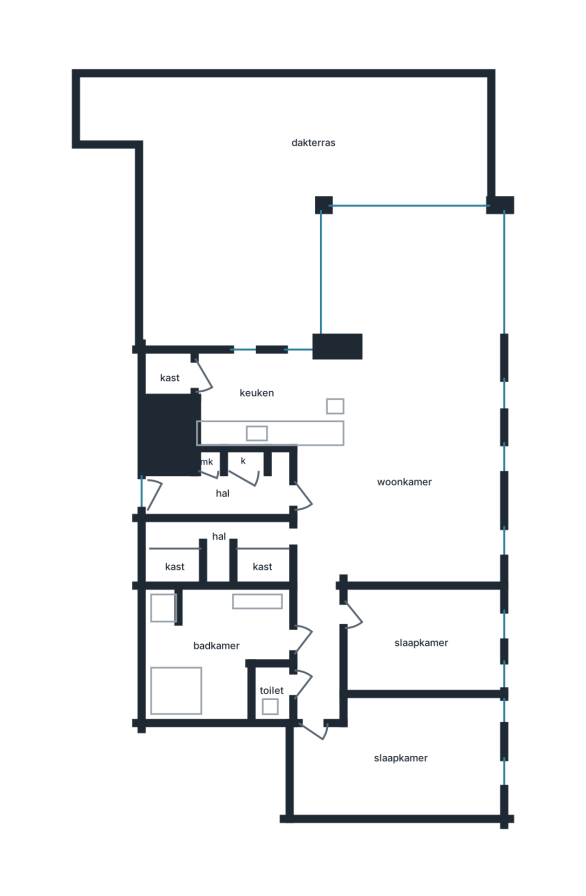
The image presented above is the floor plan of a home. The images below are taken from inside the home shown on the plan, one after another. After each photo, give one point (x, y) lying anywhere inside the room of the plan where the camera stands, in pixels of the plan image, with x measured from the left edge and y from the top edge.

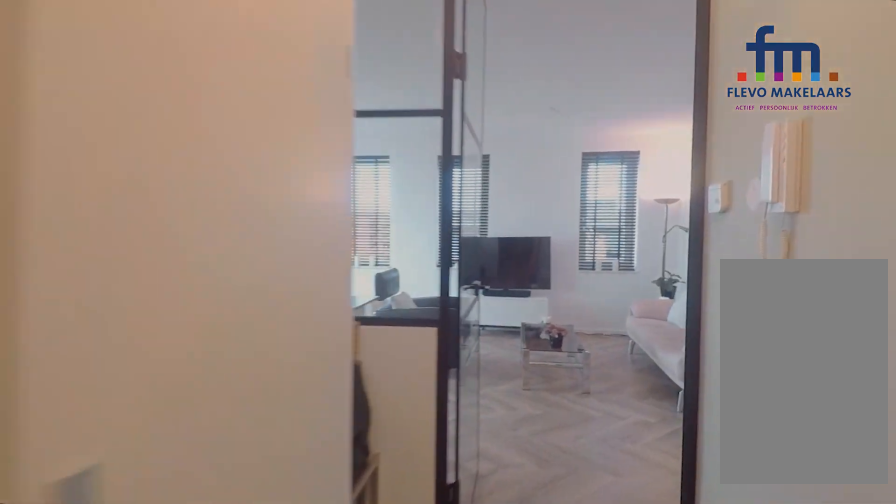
(222, 492)
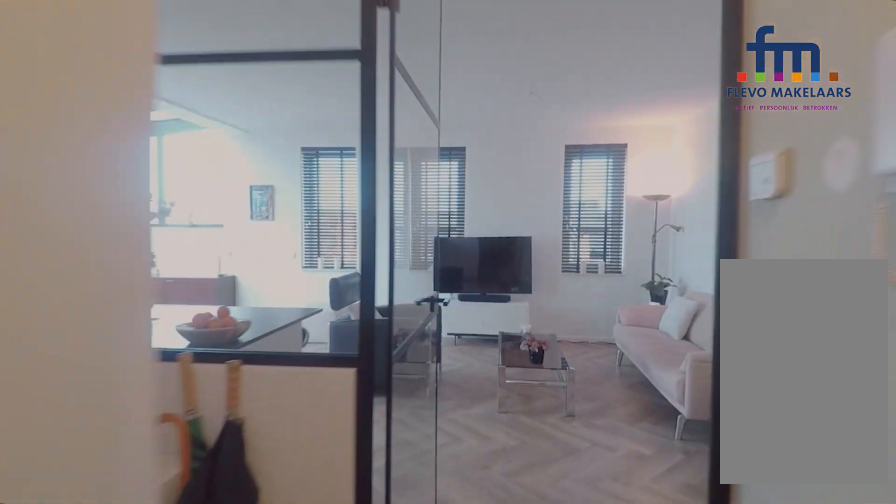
(222, 492)
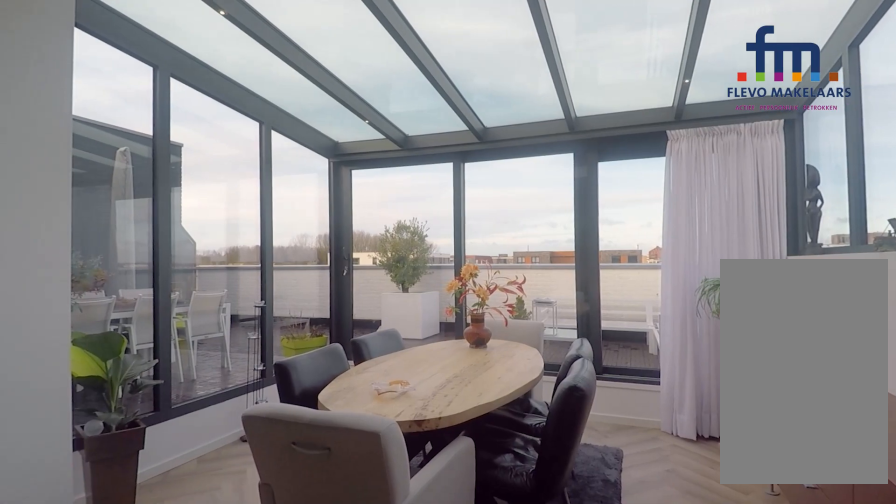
(401, 414)
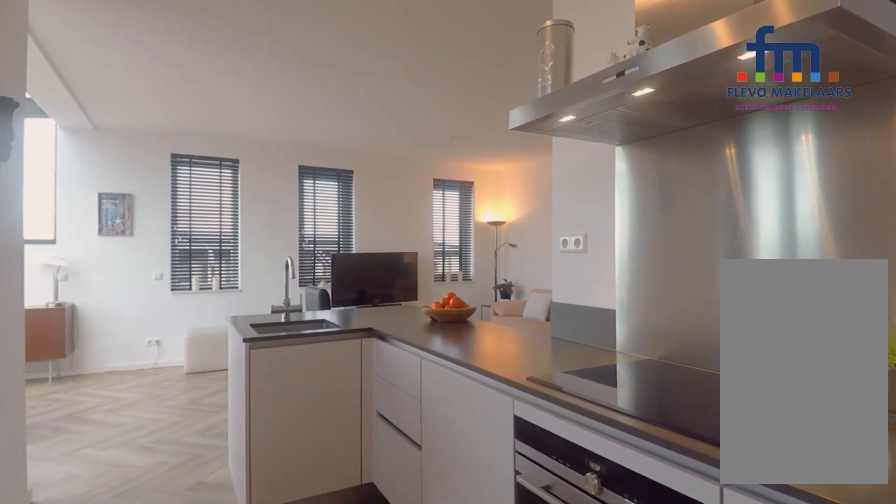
(277, 401)
